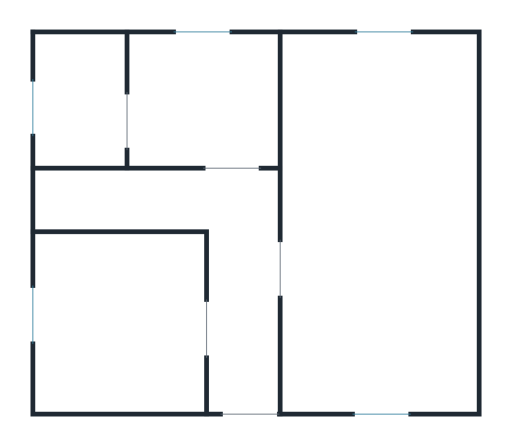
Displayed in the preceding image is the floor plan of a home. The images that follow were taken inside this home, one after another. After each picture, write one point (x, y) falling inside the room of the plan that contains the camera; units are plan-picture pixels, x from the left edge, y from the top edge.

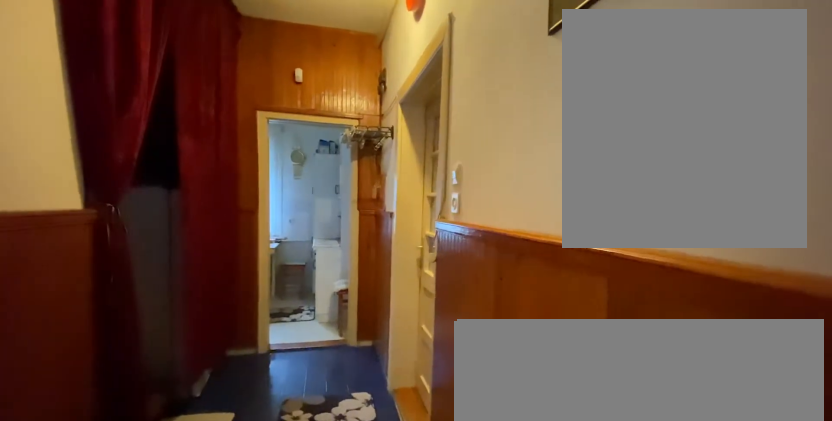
(245, 330)
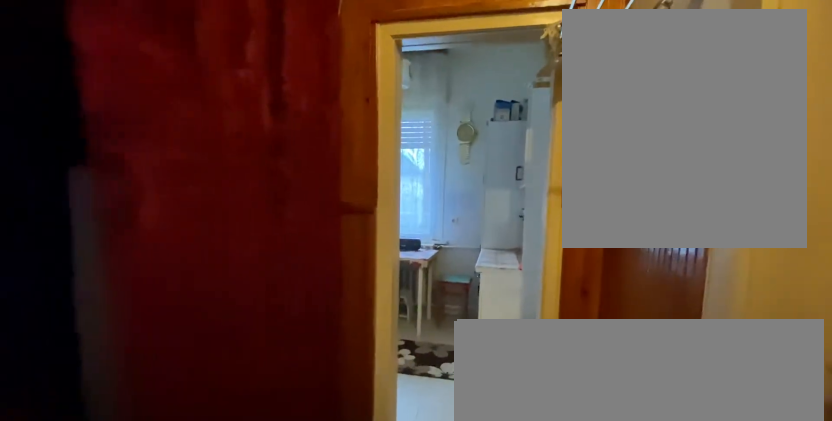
(245, 330)
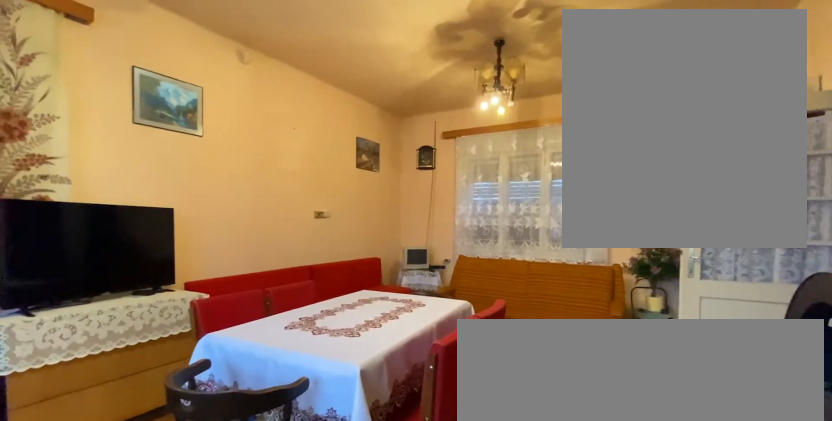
(389, 232)
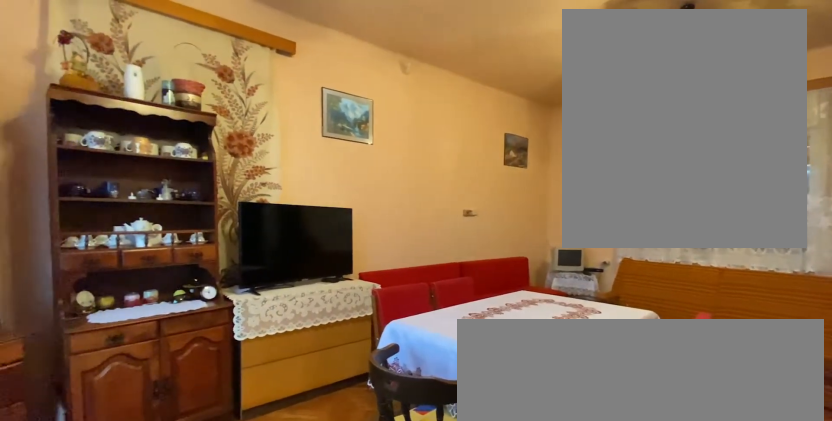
(388, 232)
